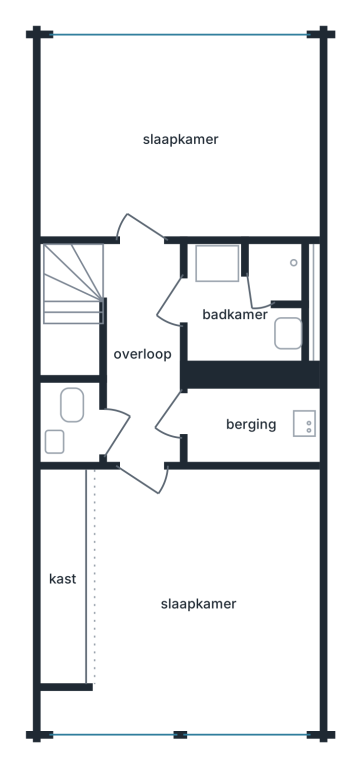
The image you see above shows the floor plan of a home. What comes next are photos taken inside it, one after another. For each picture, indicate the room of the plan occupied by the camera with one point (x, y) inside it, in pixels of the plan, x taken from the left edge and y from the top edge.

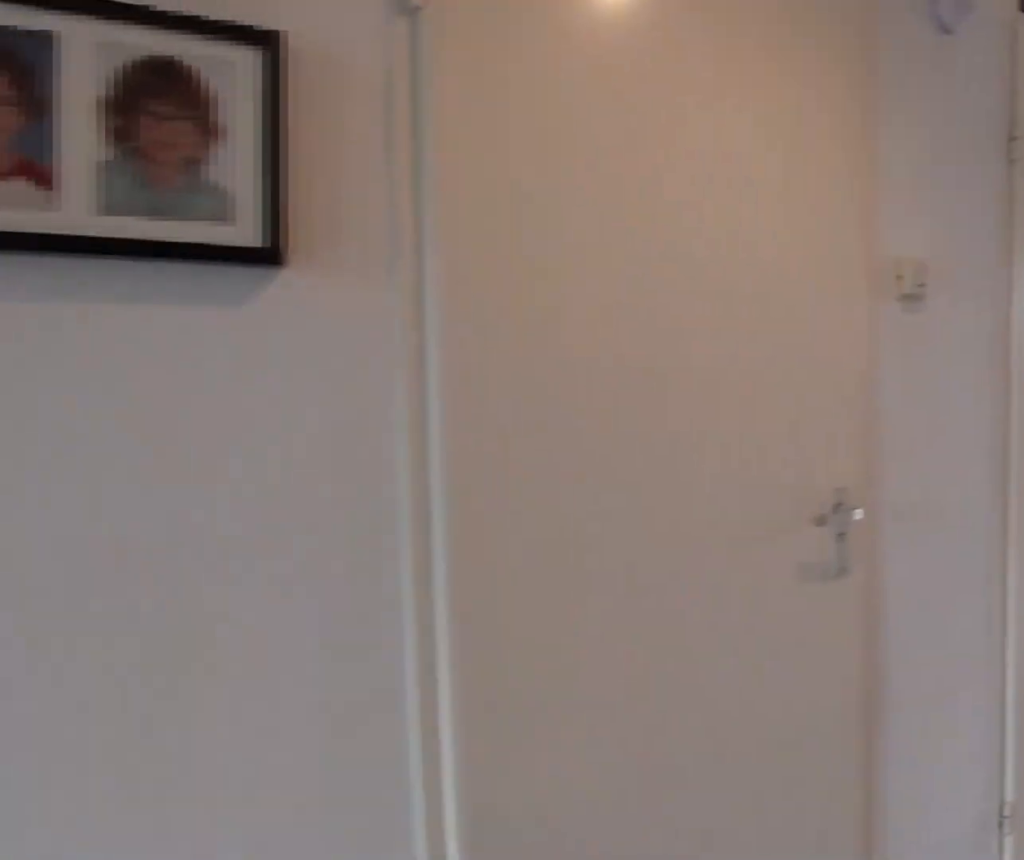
(134, 312)
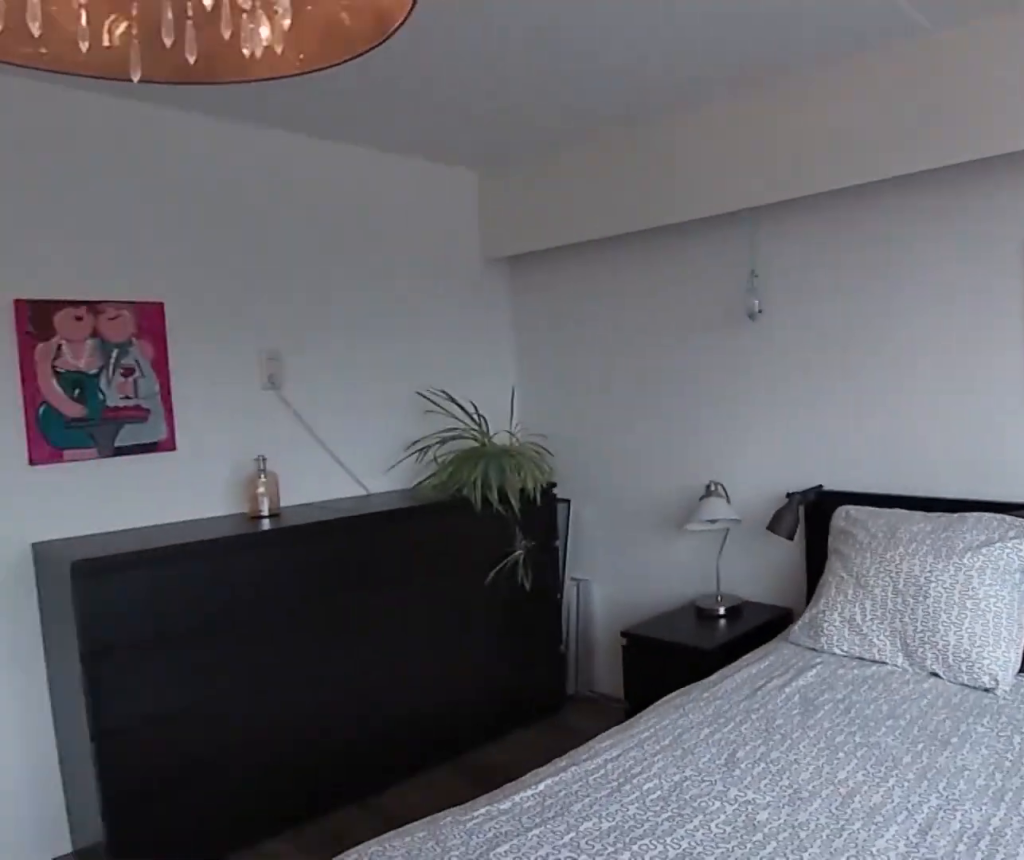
(64, 713)
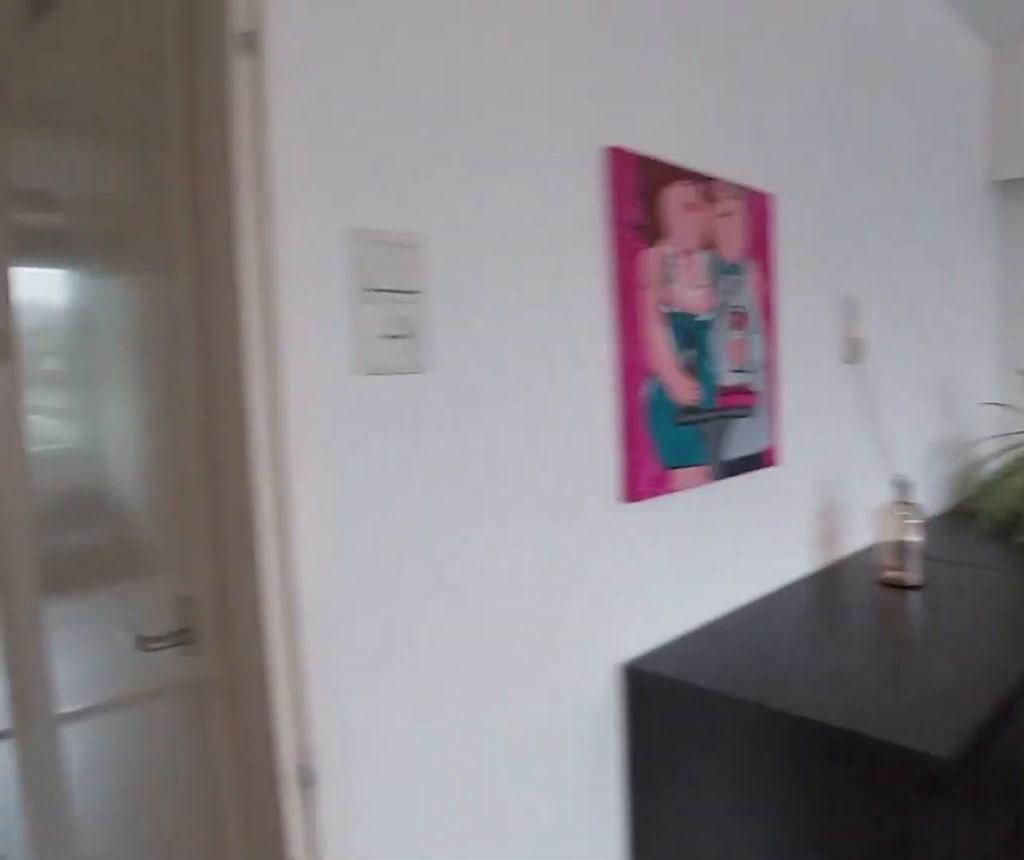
(64, 713)
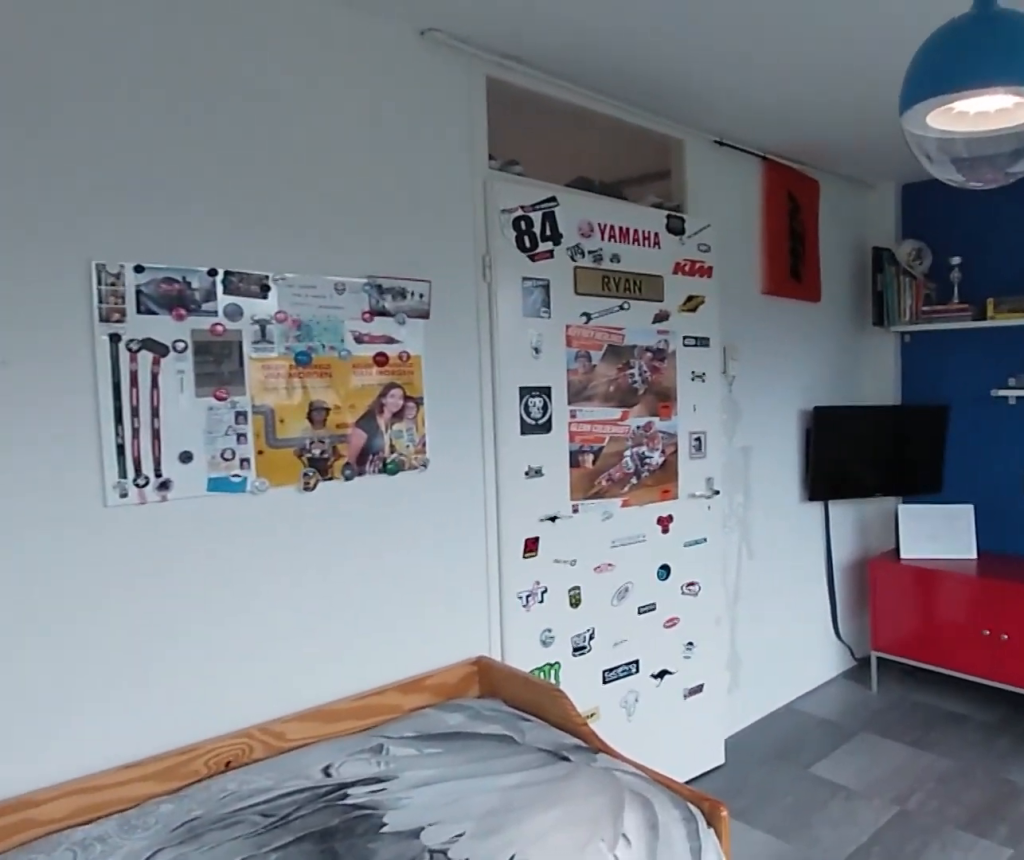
(180, 137)
